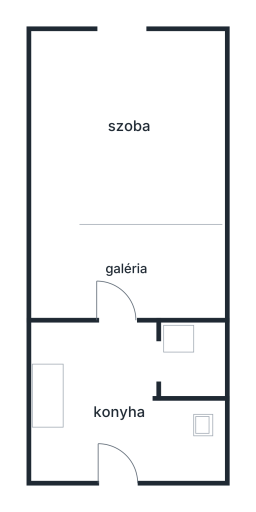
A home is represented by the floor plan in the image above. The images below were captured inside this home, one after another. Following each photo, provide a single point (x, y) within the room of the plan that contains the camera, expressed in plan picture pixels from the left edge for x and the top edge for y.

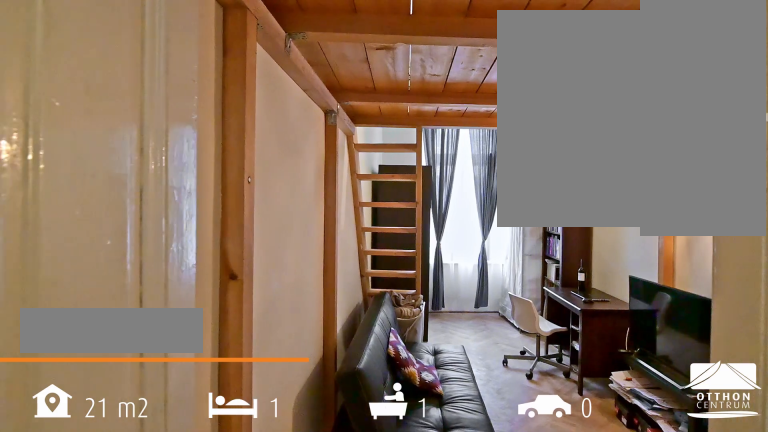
(131, 131)
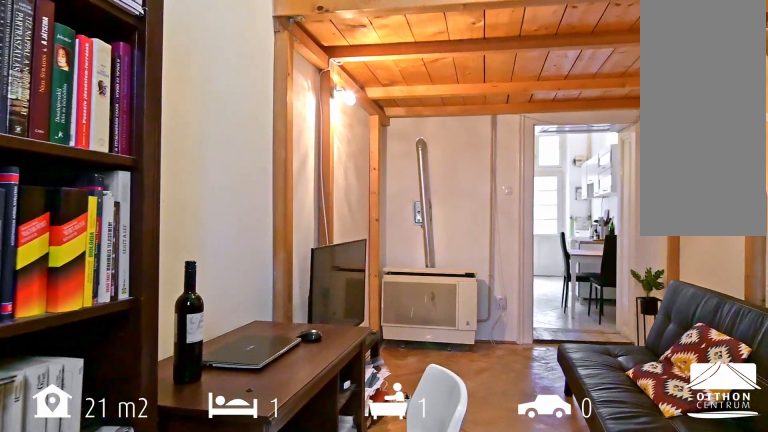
(131, 131)
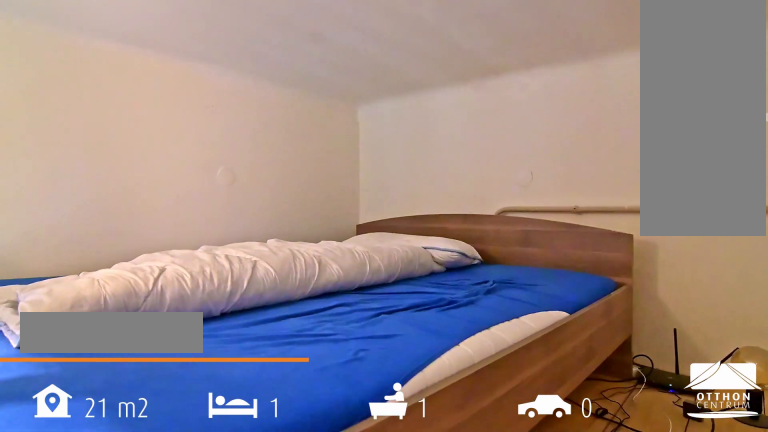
(127, 265)
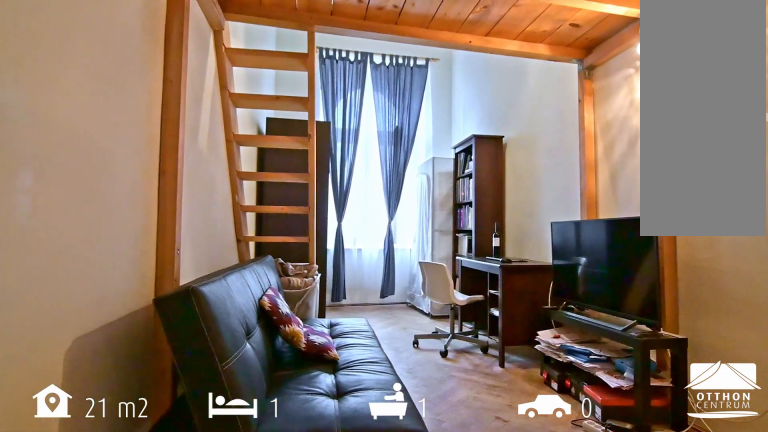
(132, 131)
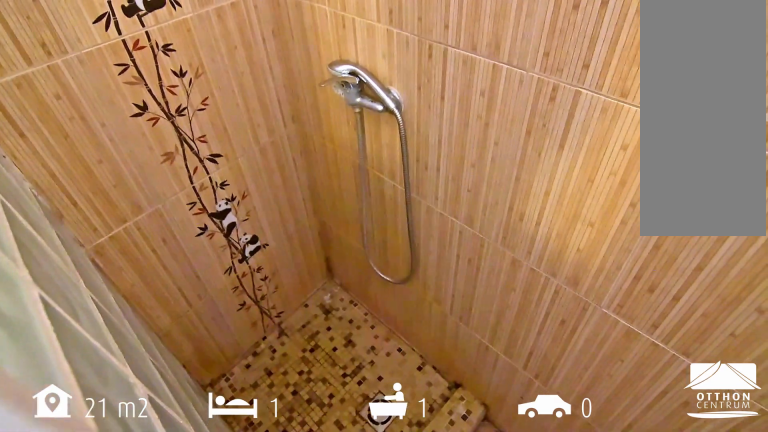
(197, 361)
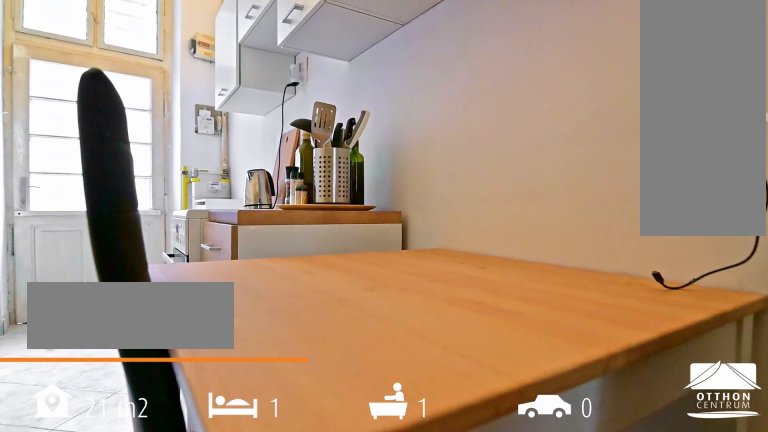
(111, 414)
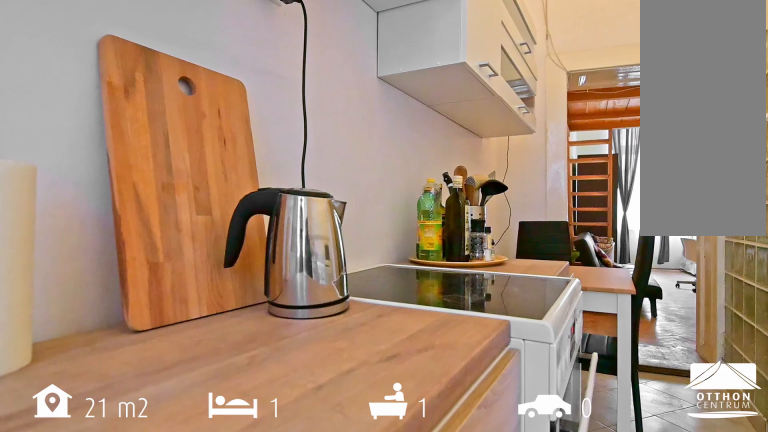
(111, 414)
